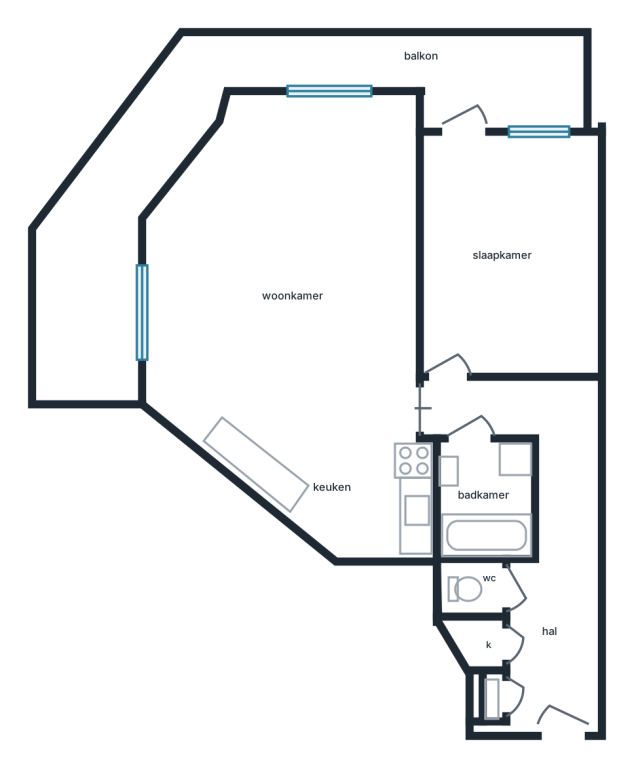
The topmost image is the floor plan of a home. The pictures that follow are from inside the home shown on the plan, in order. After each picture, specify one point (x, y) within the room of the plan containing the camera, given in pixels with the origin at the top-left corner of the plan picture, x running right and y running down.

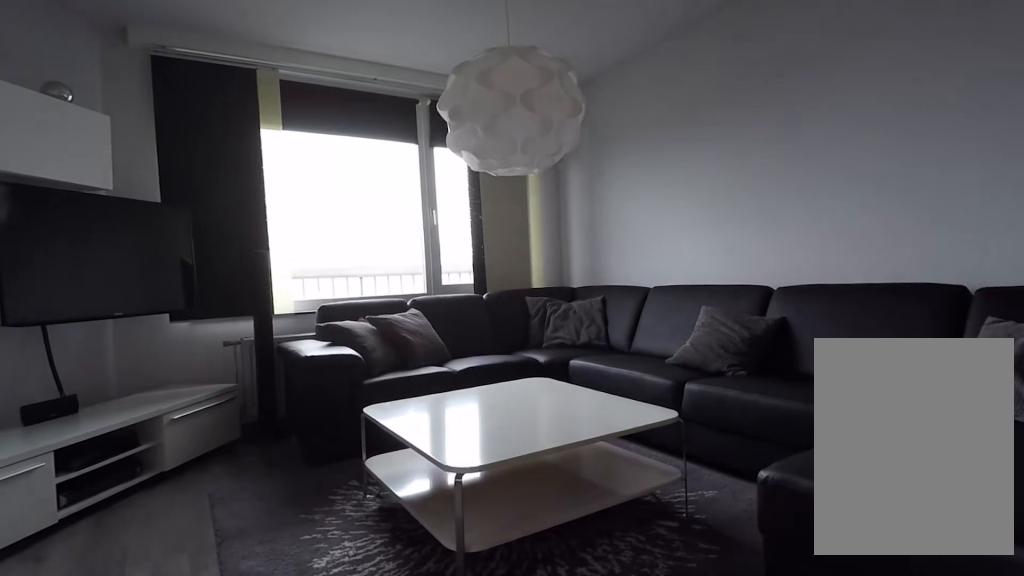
(285, 323)
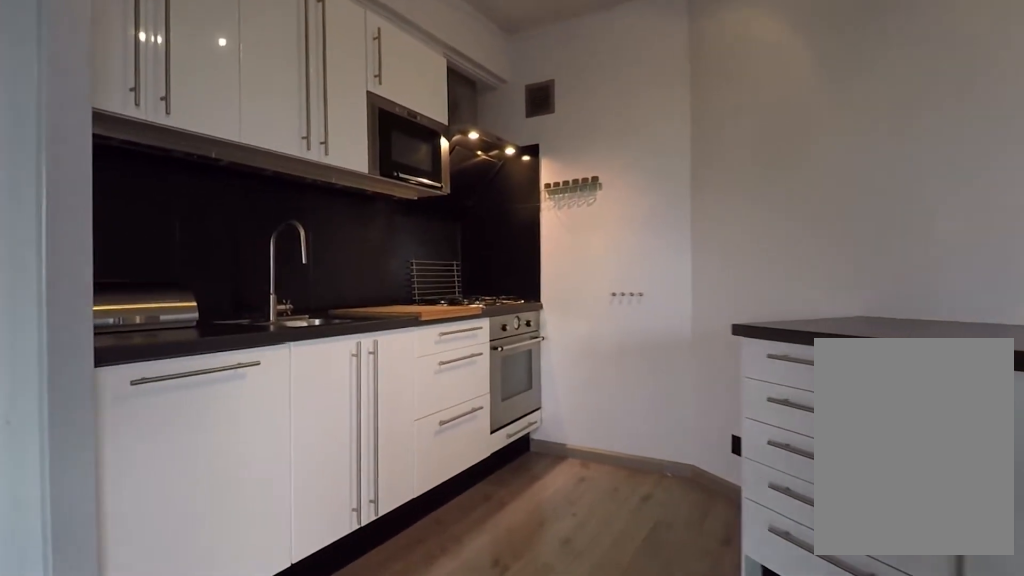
(285, 323)
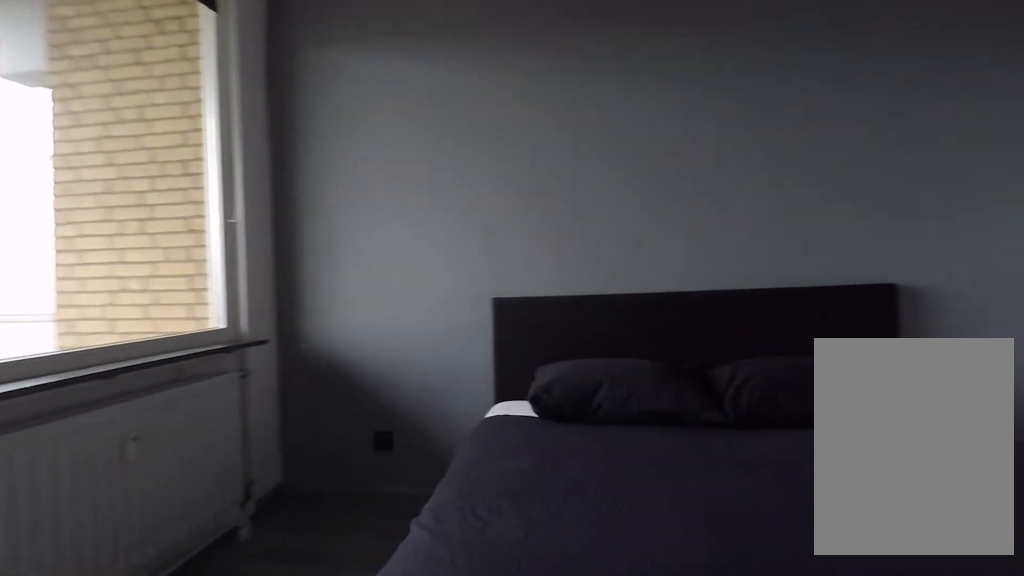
(514, 260)
